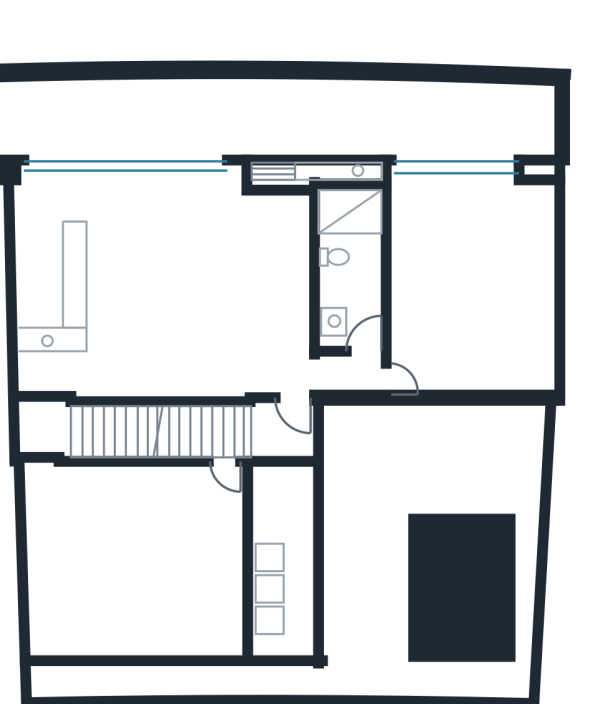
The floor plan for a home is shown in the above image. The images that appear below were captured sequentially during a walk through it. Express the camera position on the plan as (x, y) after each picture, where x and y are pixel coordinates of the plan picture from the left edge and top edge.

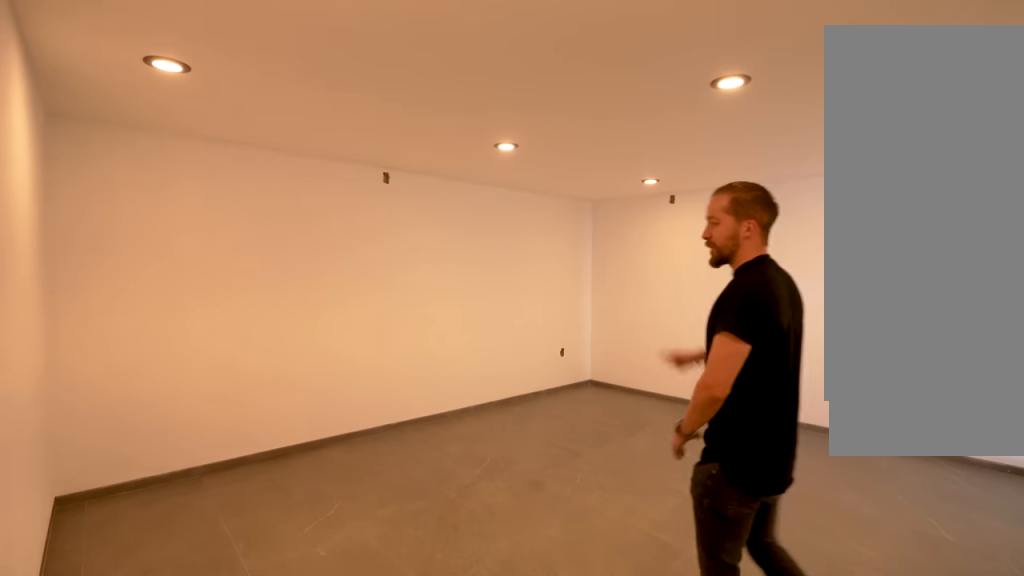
(219, 467)
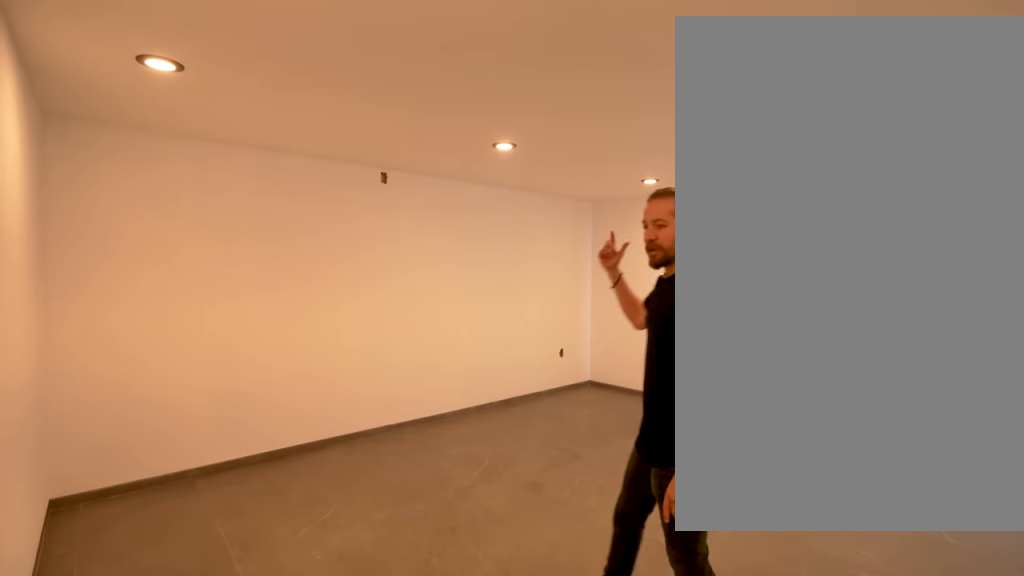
(219, 467)
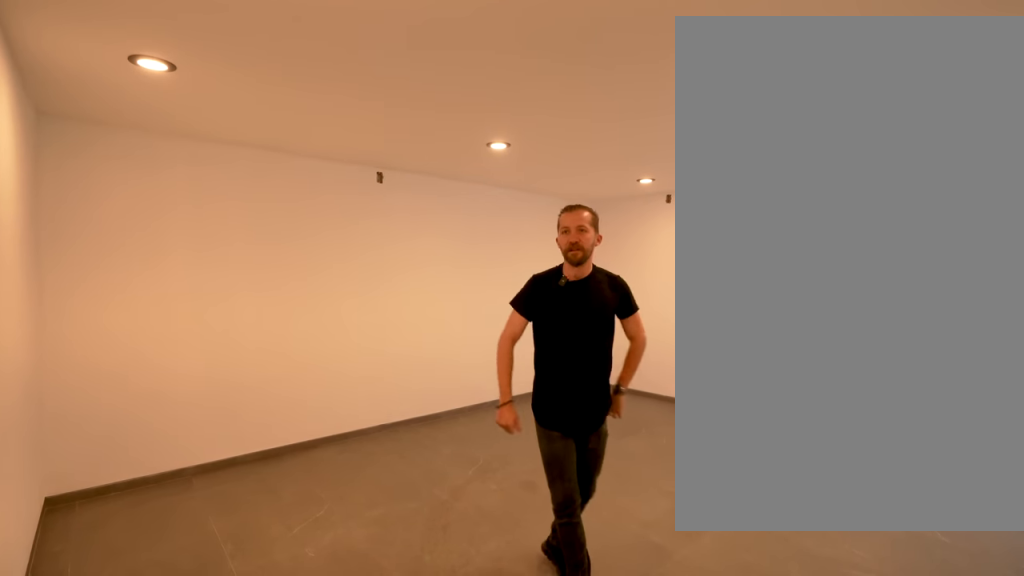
(219, 467)
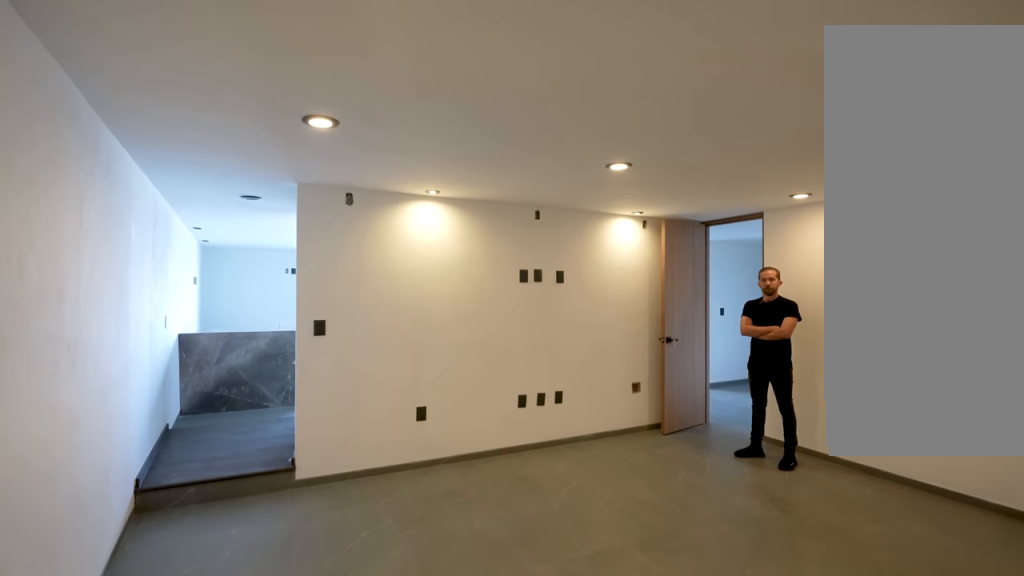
(45, 633)
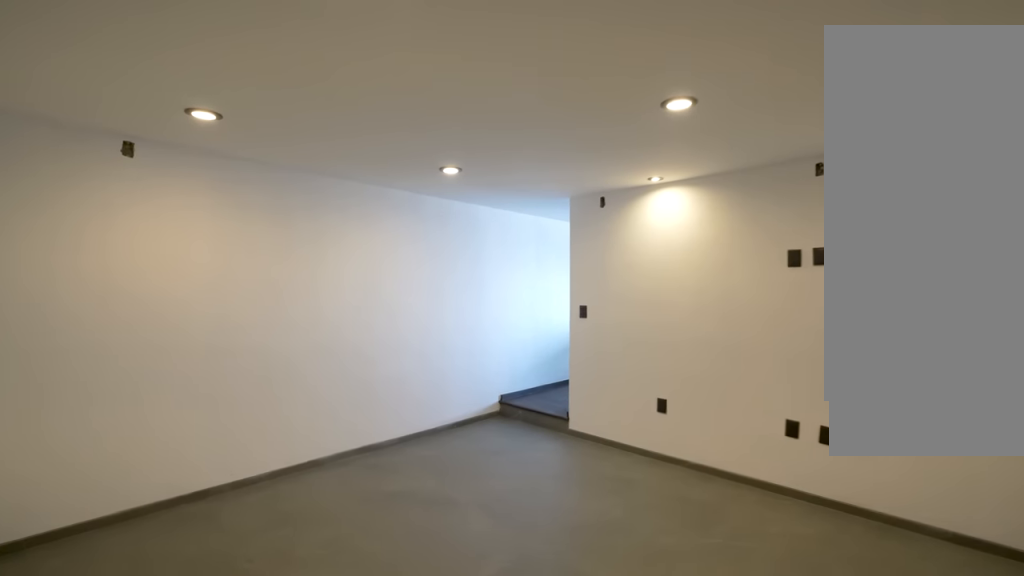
(210, 631)
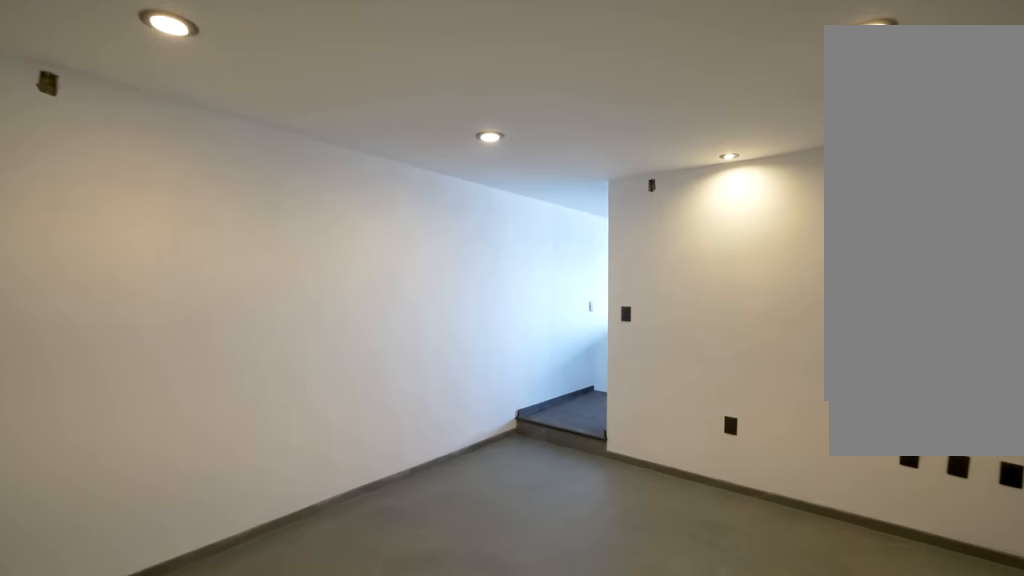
(210, 632)
